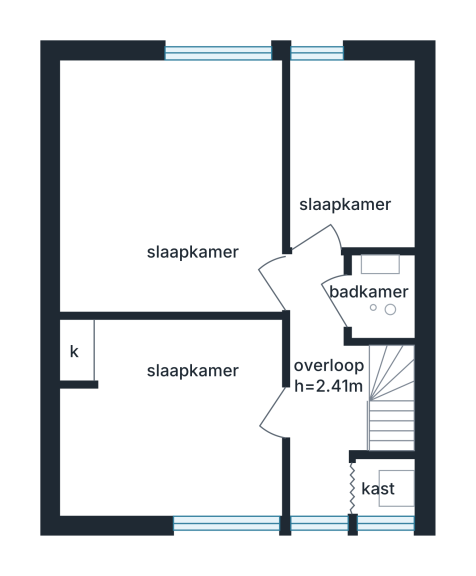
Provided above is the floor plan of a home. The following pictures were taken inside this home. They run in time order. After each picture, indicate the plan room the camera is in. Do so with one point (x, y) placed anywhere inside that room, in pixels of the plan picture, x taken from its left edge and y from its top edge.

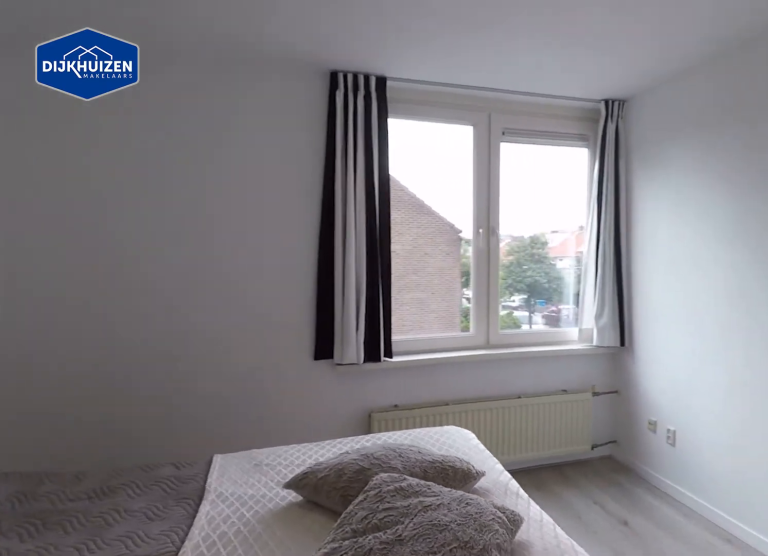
(205, 300)
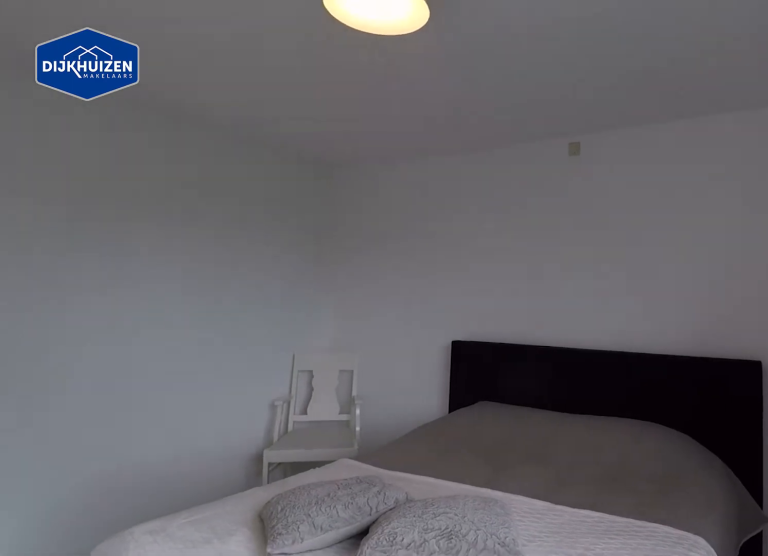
(205, 300)
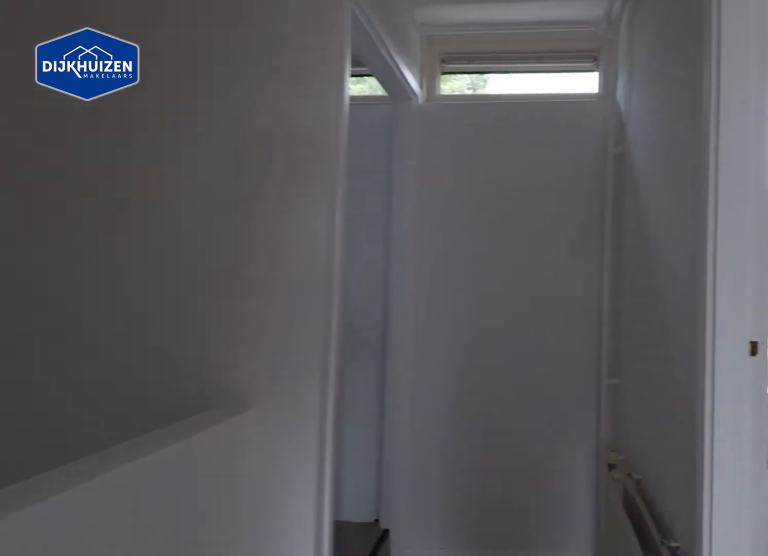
(322, 387)
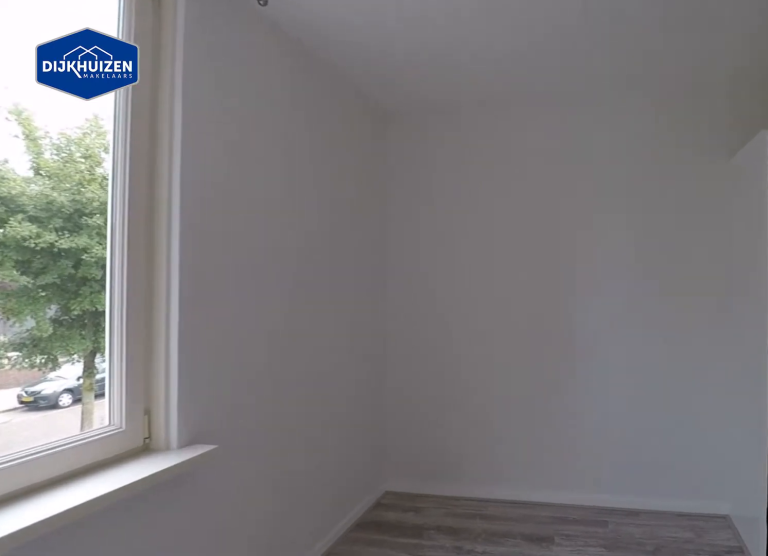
(203, 326)
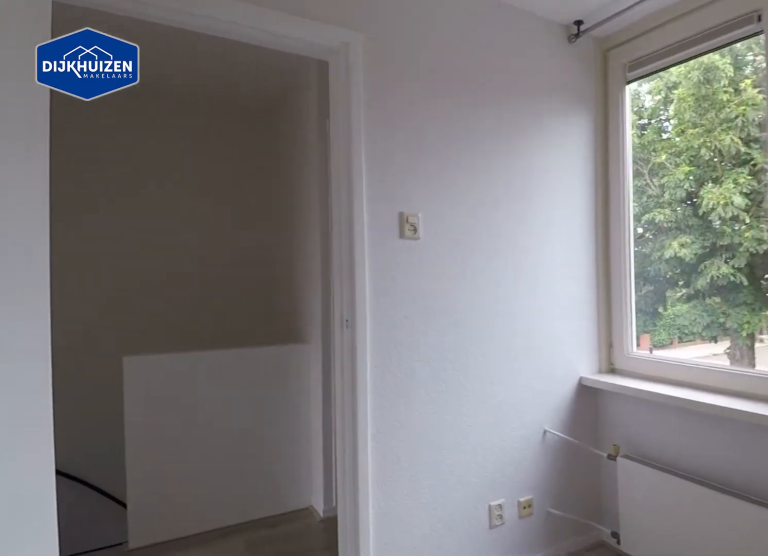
(203, 326)
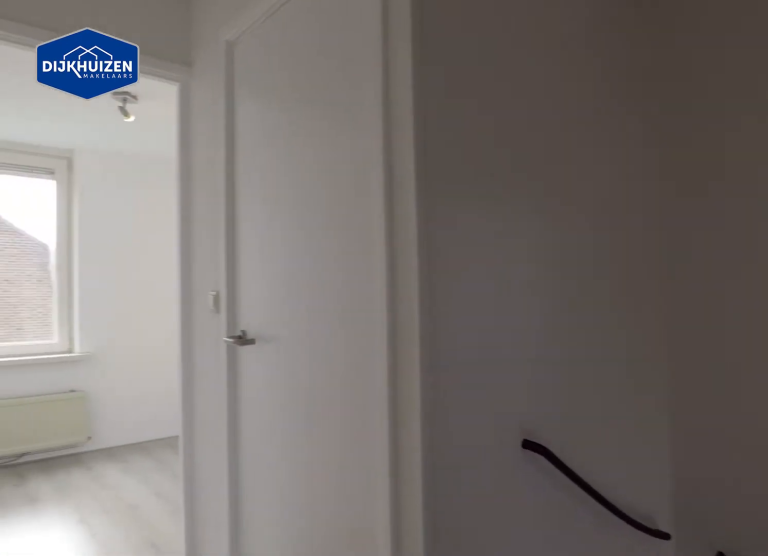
(322, 387)
